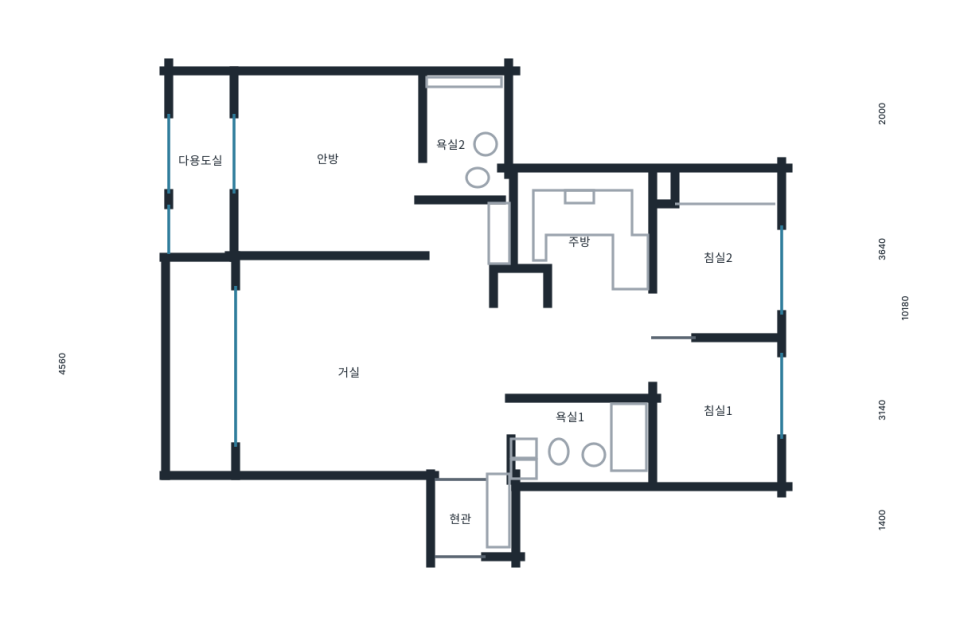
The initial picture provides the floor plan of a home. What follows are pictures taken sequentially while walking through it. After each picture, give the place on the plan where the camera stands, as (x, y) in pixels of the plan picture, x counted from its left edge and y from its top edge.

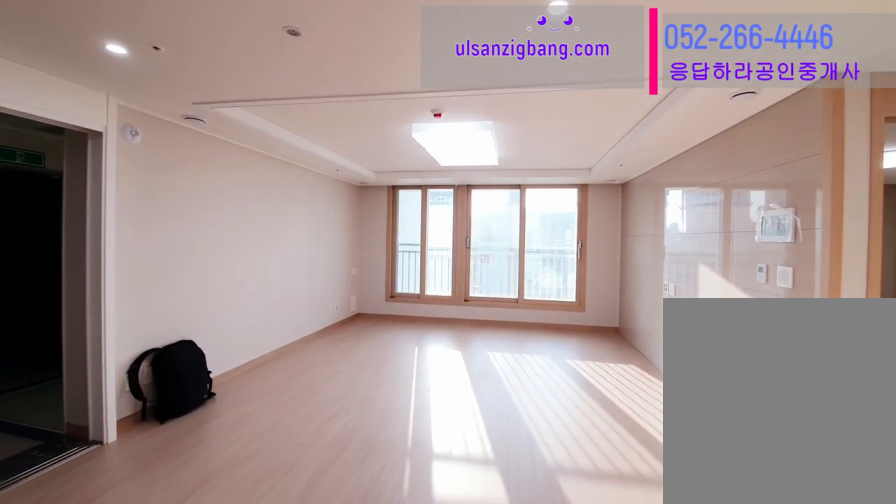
(510, 333)
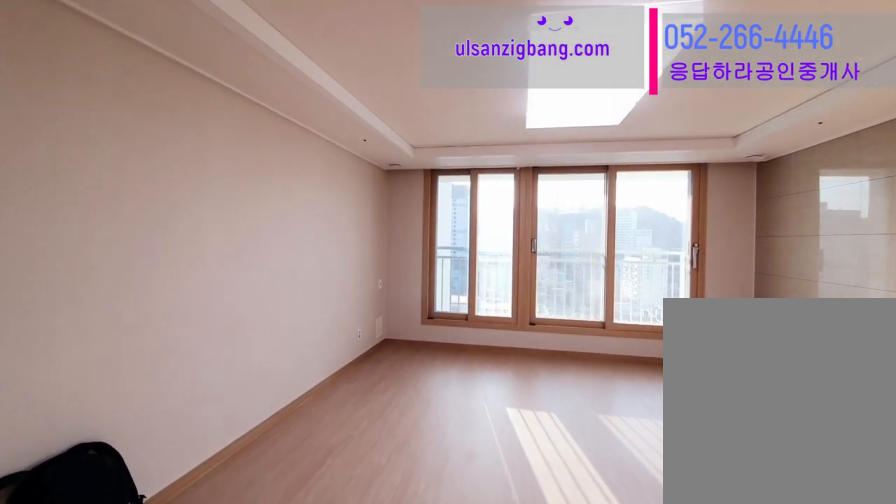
(432, 385)
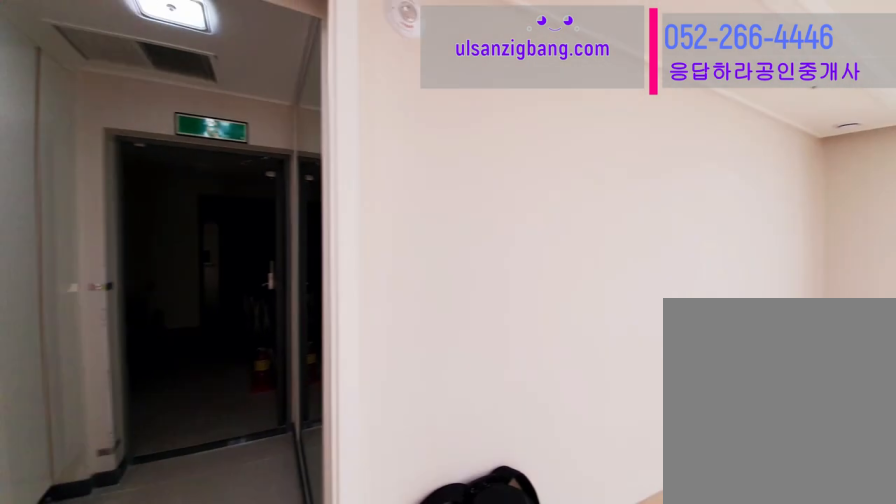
(431, 383)
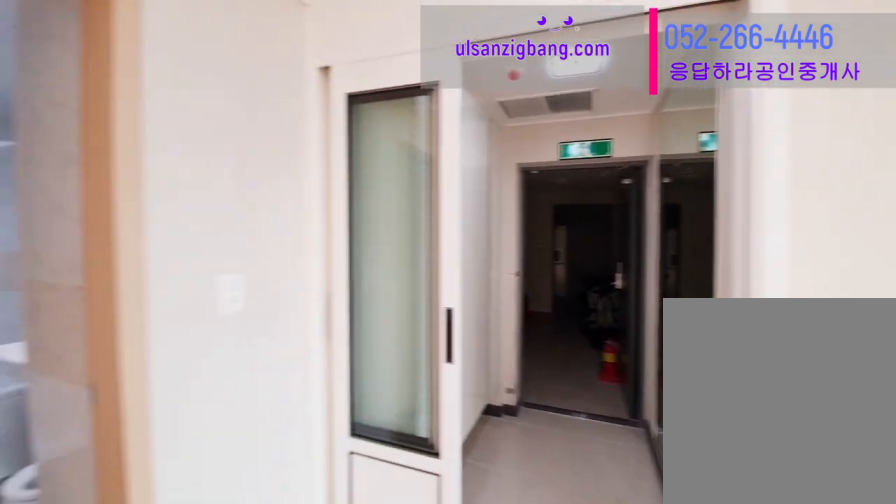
(430, 385)
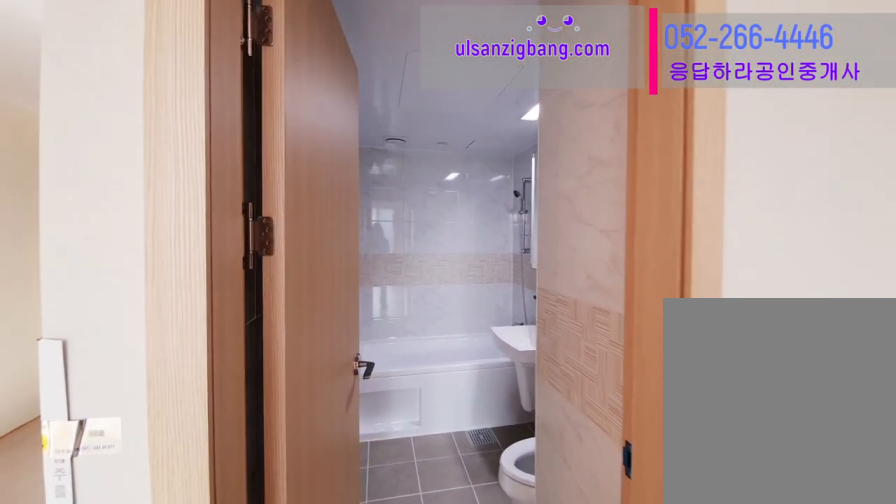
(431, 384)
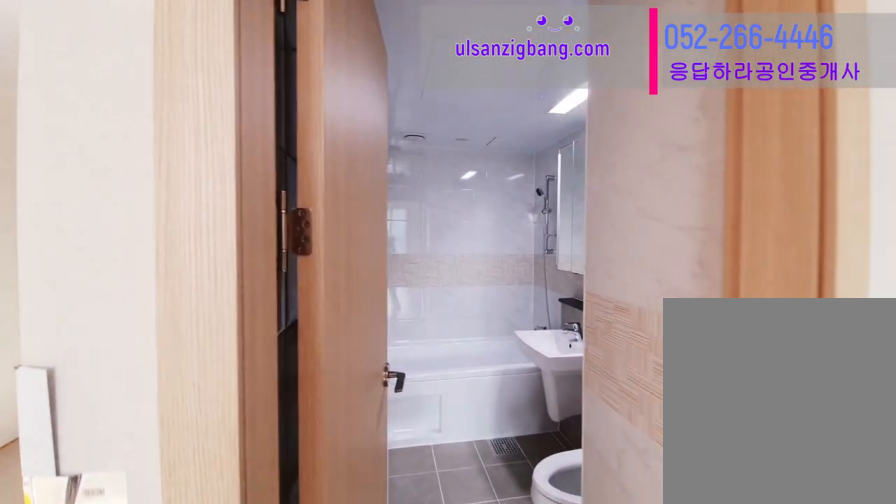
(430, 384)
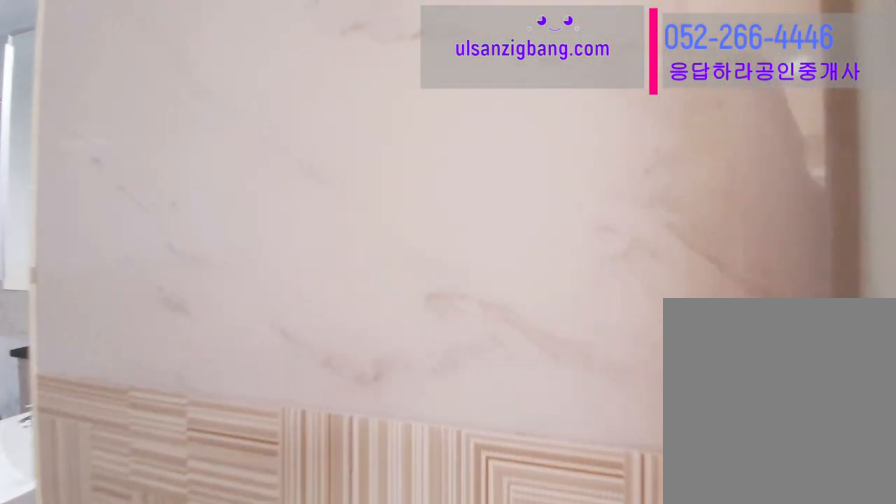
(577, 436)
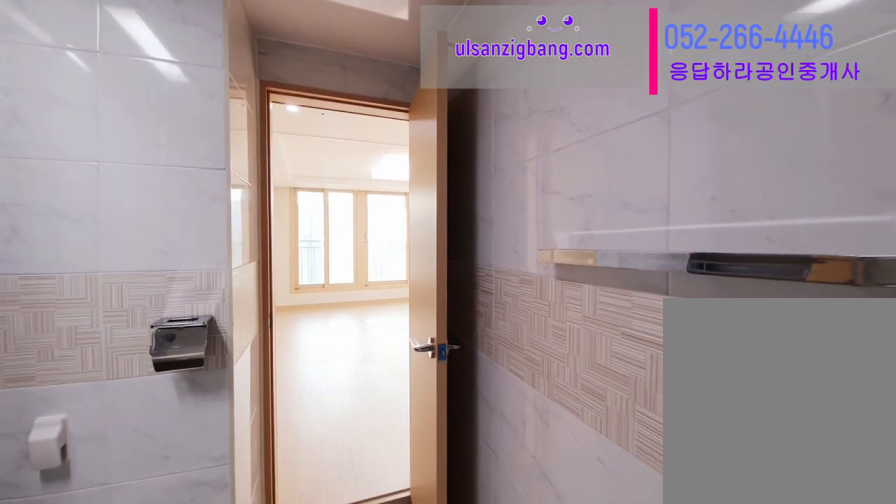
(577, 438)
